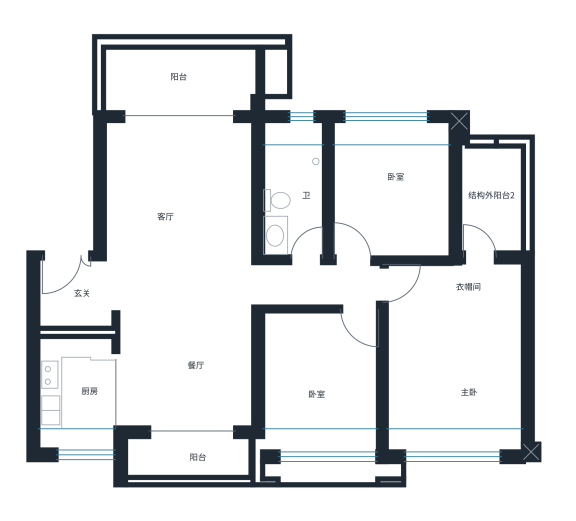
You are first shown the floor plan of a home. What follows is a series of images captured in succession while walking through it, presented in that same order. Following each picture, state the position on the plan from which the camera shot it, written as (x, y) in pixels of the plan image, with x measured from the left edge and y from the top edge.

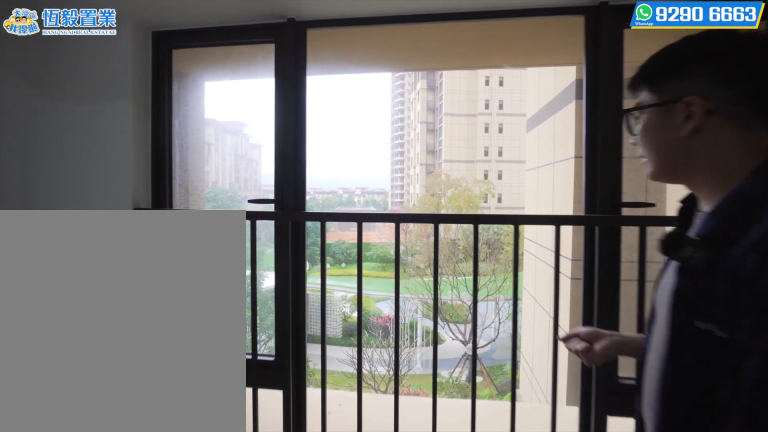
(301, 432)
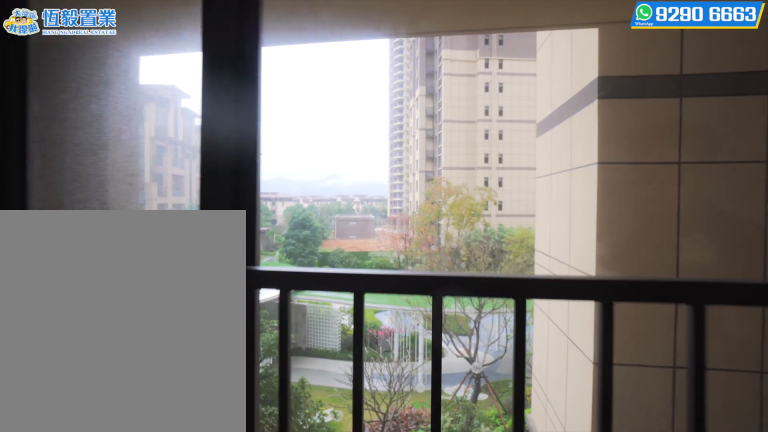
(301, 431)
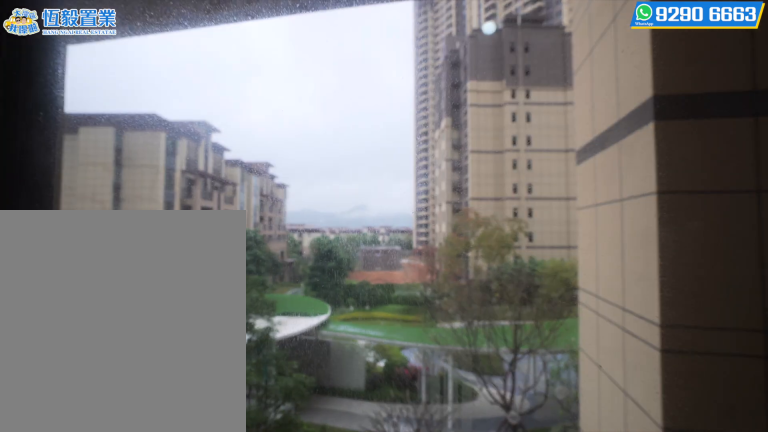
(300, 431)
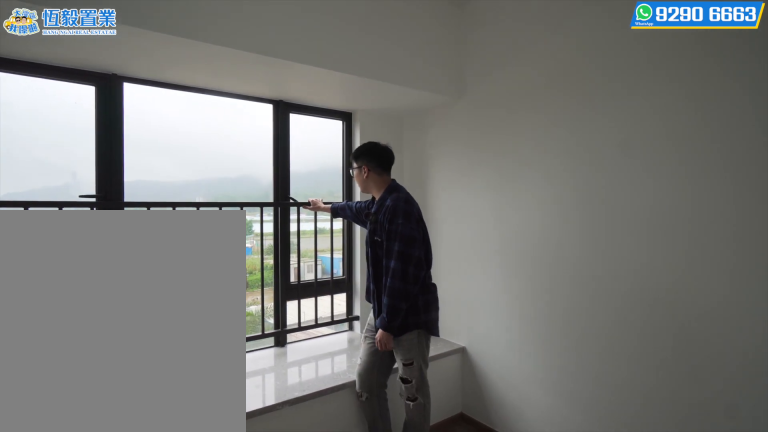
(417, 164)
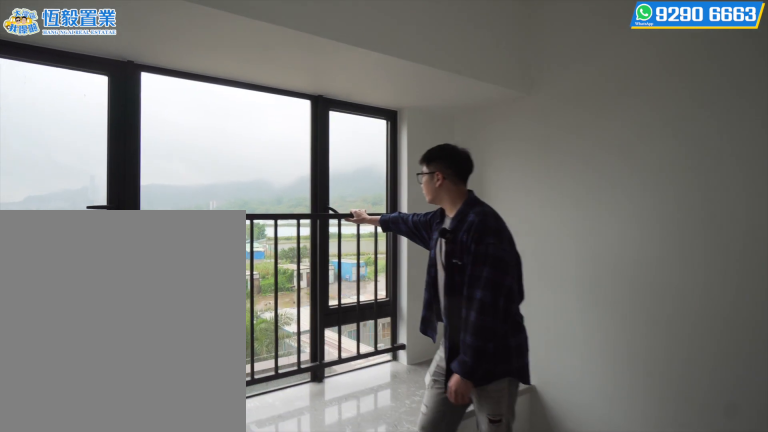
(417, 164)
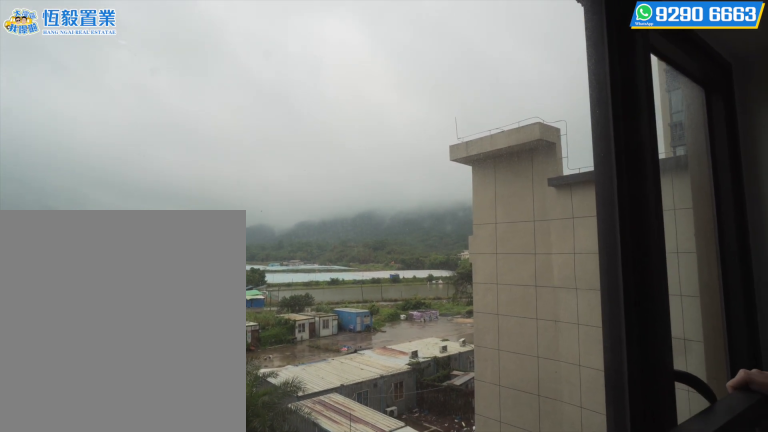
(418, 165)
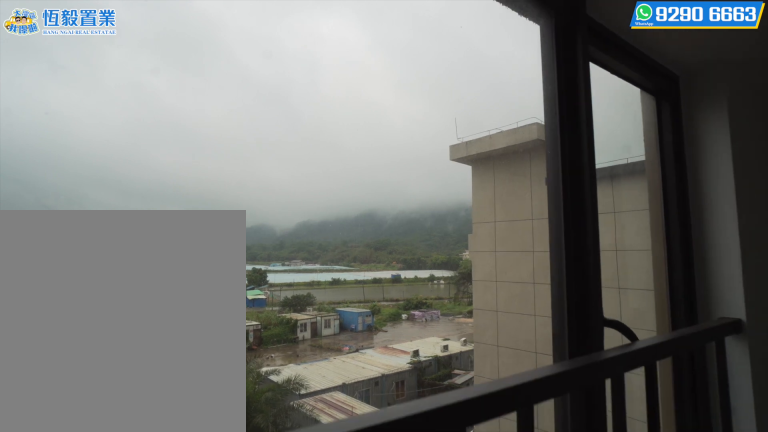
(418, 164)
